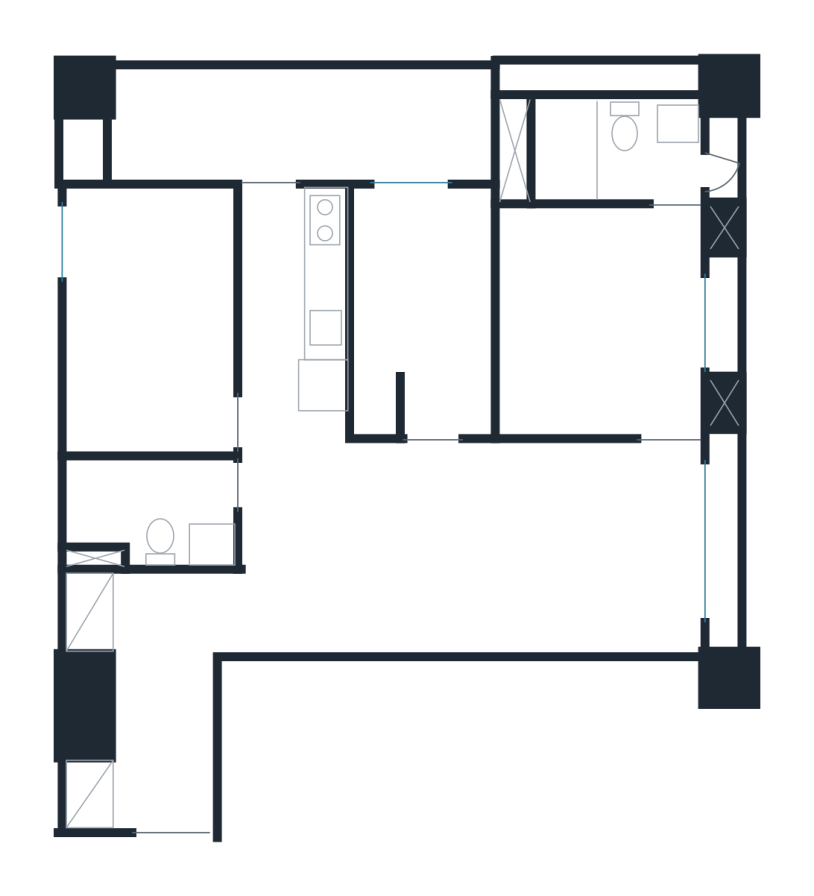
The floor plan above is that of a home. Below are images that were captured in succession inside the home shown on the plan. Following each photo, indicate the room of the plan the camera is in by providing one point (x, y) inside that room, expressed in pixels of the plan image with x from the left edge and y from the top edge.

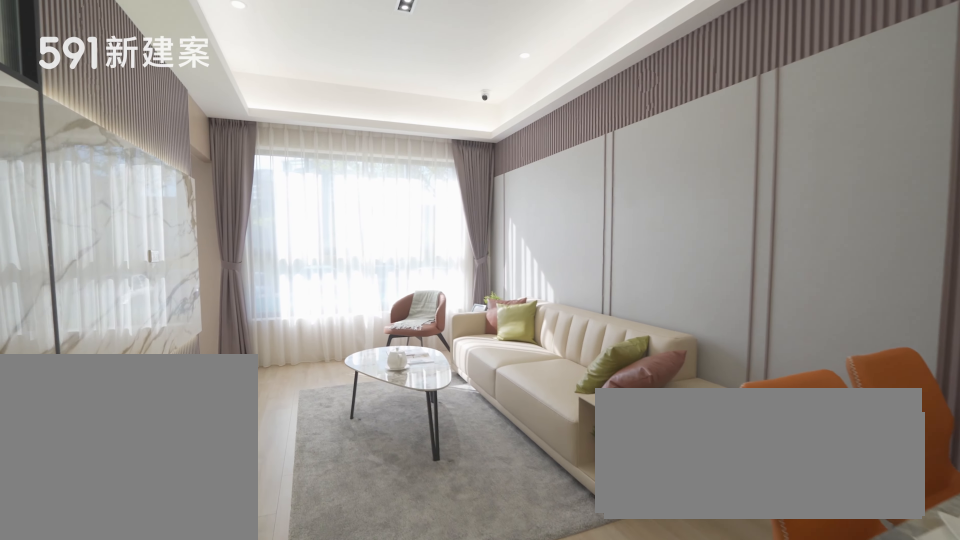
(572, 548)
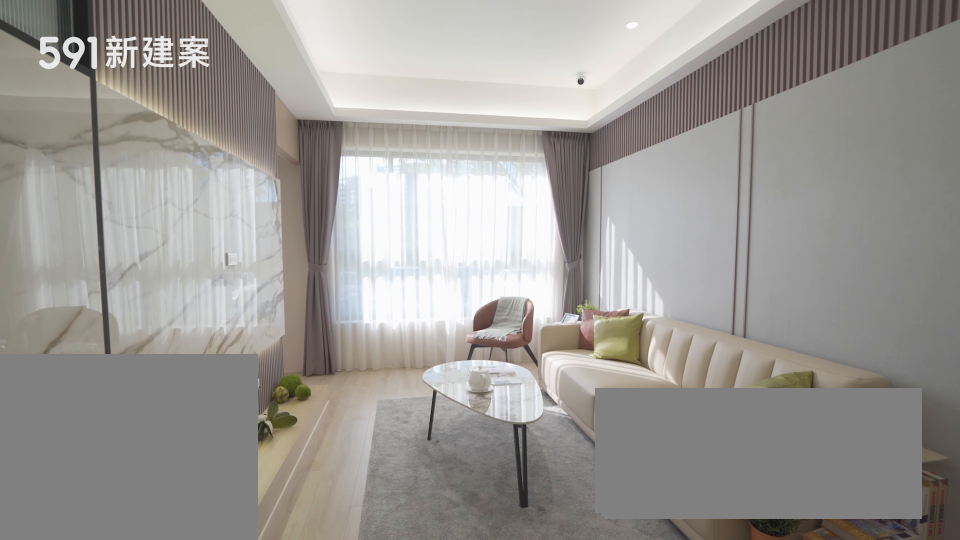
(572, 548)
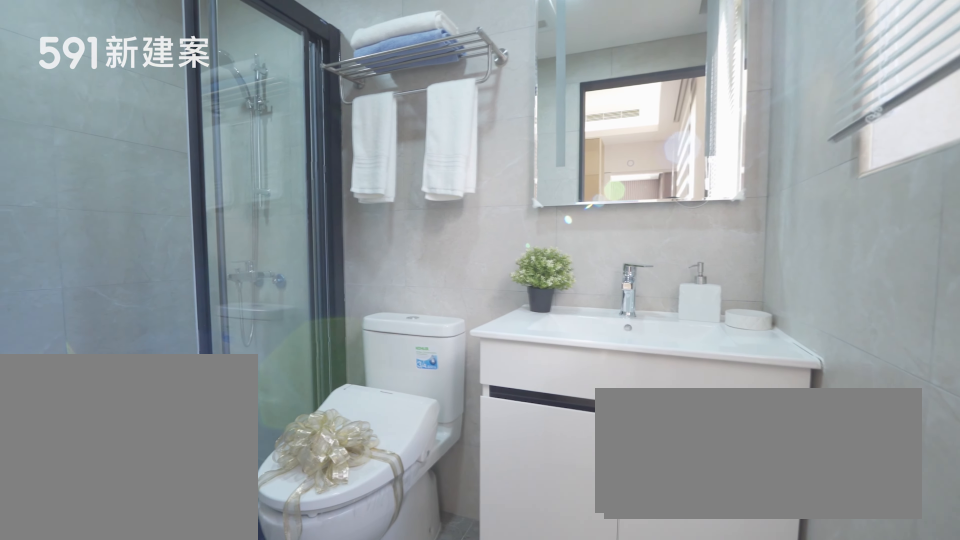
(608, 149)
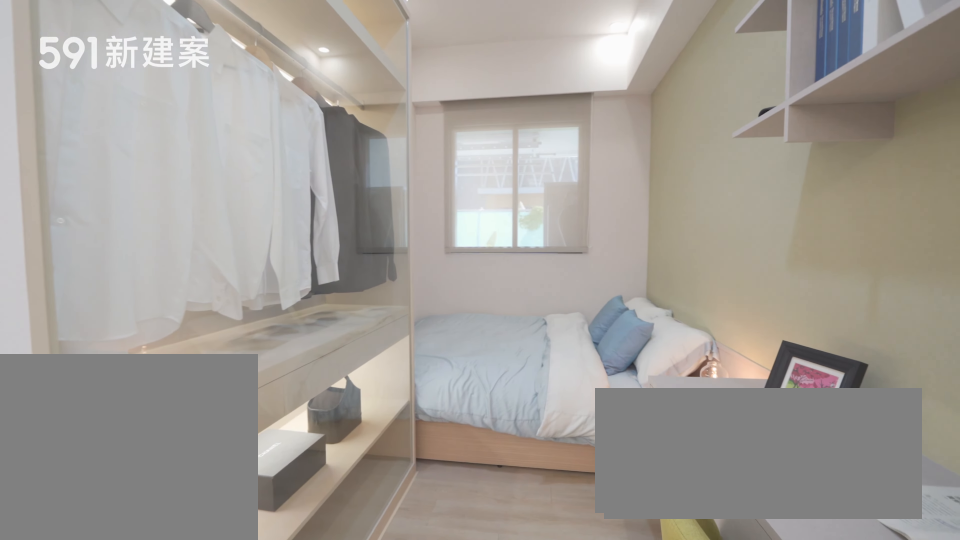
(422, 306)
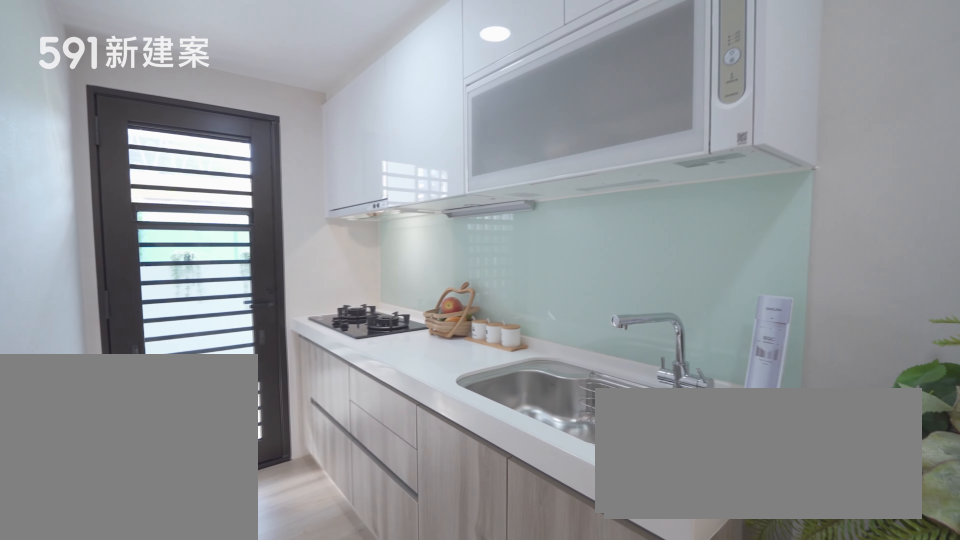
(296, 312)
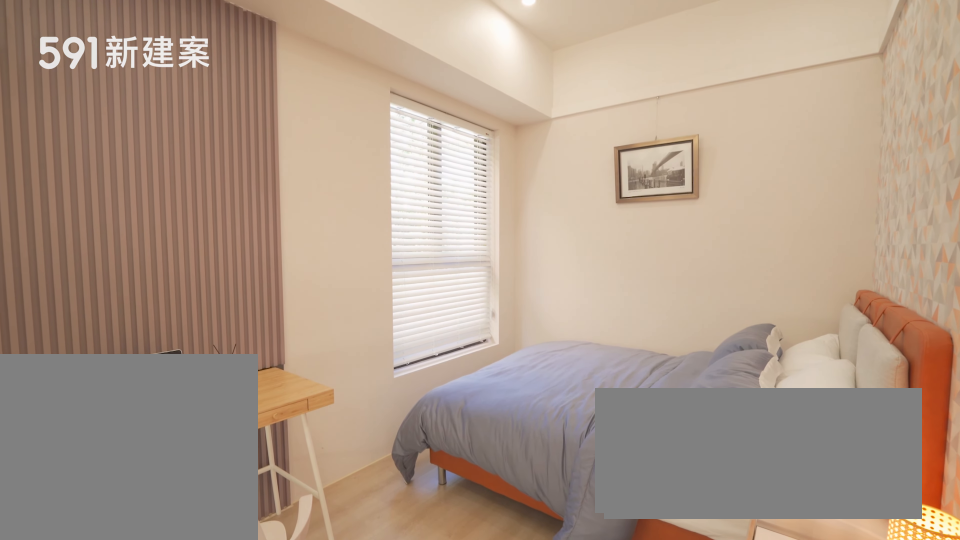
(145, 311)
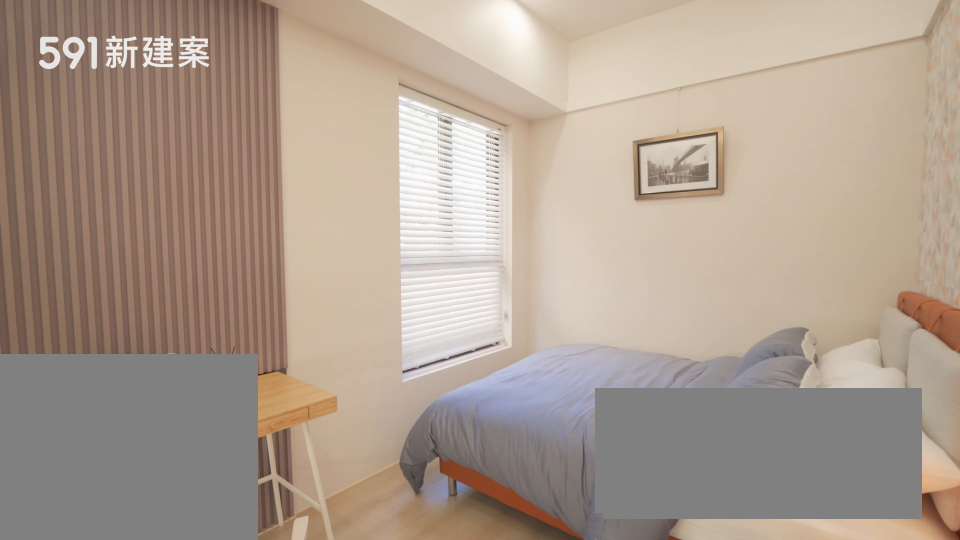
(145, 311)
